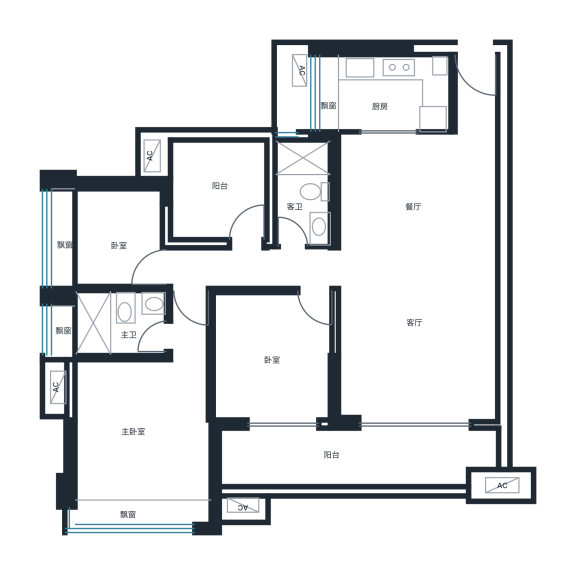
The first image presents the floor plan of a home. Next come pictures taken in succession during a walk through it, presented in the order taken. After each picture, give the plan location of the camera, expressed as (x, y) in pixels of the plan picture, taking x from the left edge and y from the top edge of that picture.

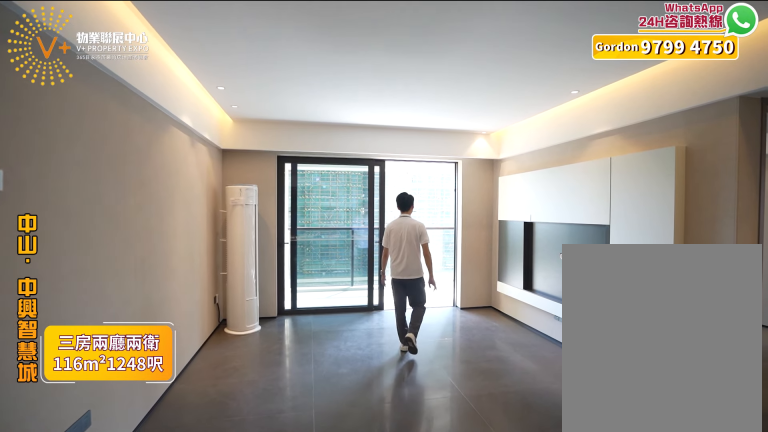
(456, 291)
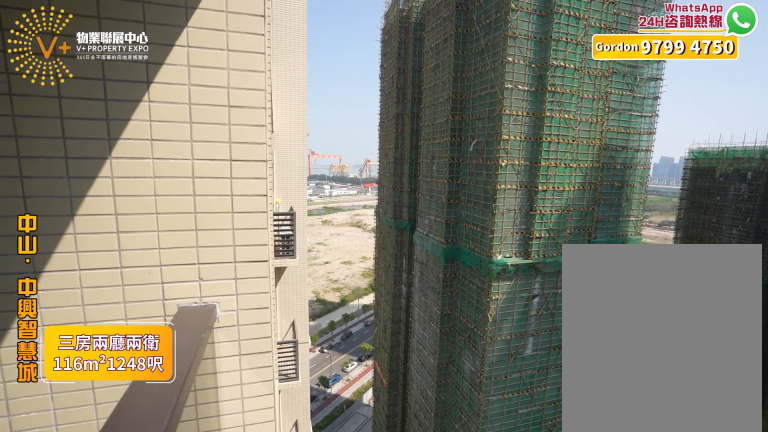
(403, 442)
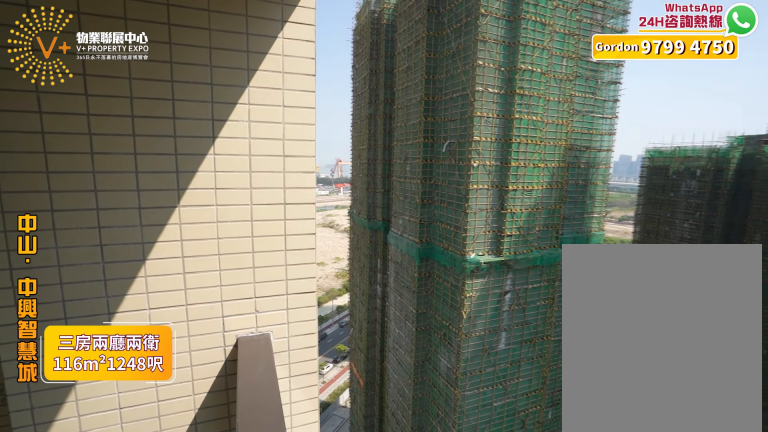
(404, 445)
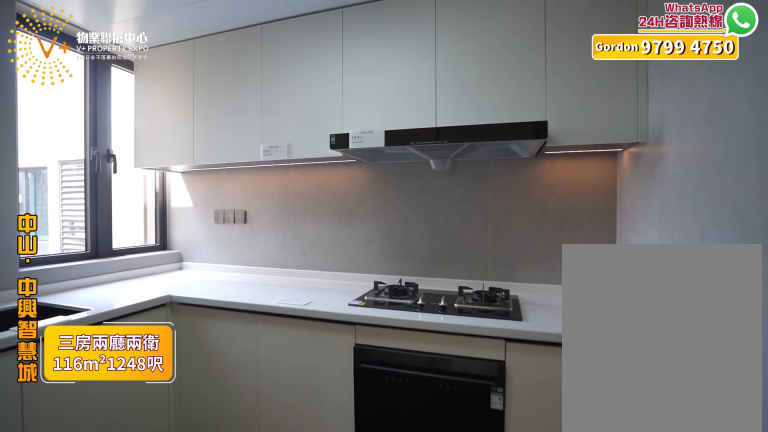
(390, 93)
